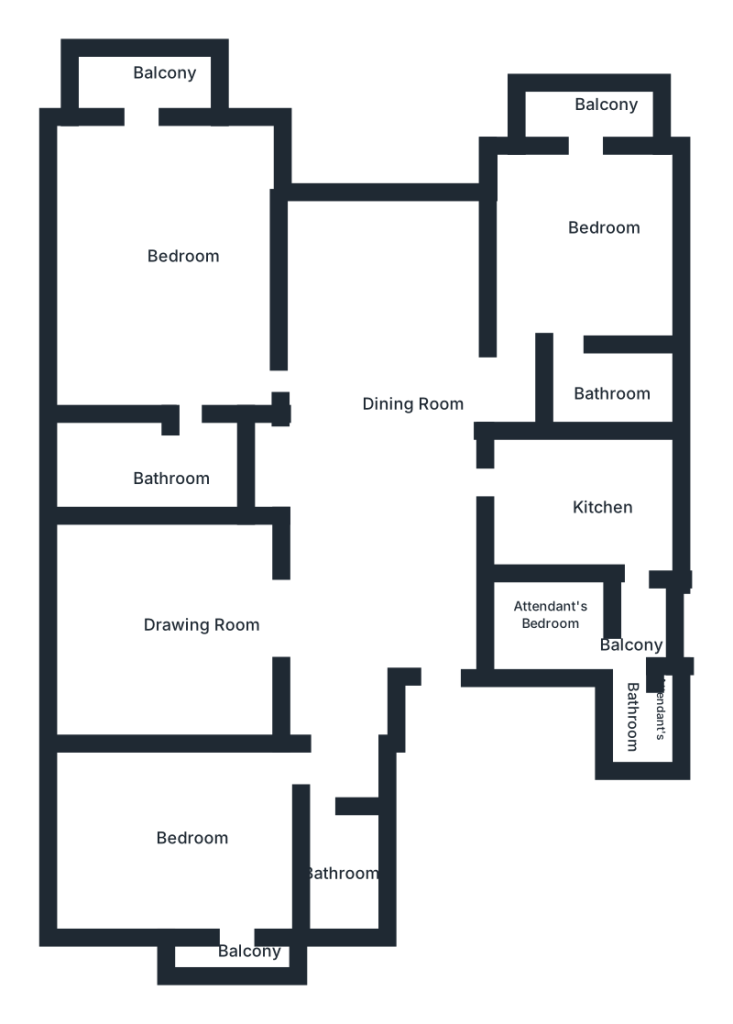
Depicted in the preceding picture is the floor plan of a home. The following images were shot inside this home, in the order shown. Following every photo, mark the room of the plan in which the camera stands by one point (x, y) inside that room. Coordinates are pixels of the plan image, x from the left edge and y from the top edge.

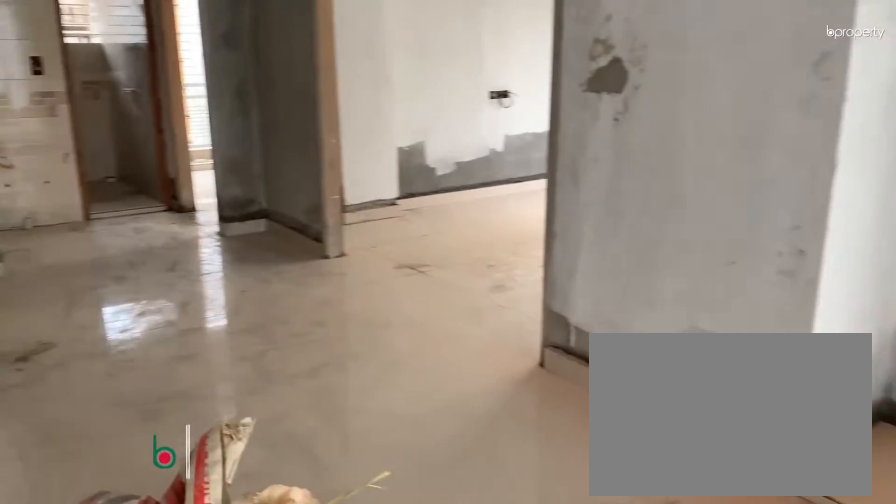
(392, 449)
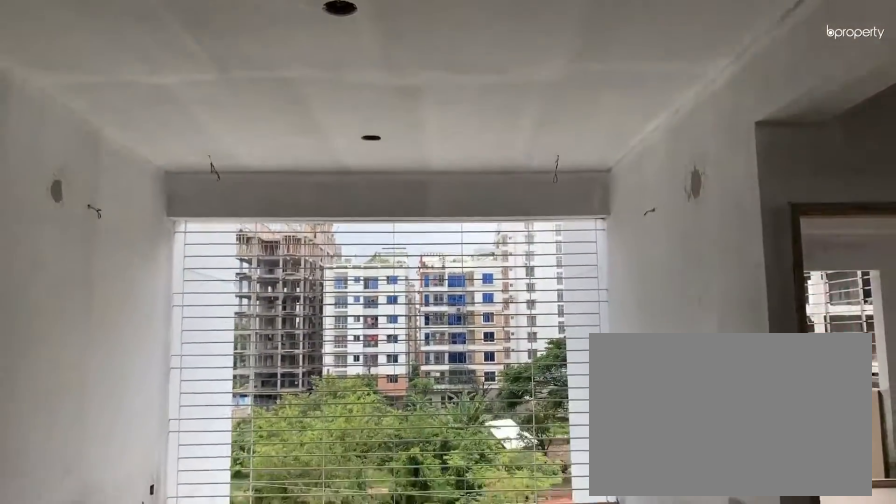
(392, 449)
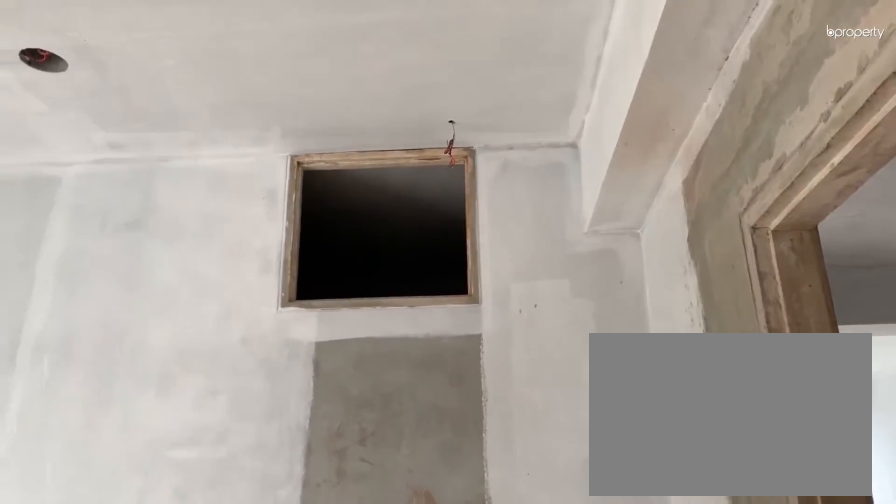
(177, 623)
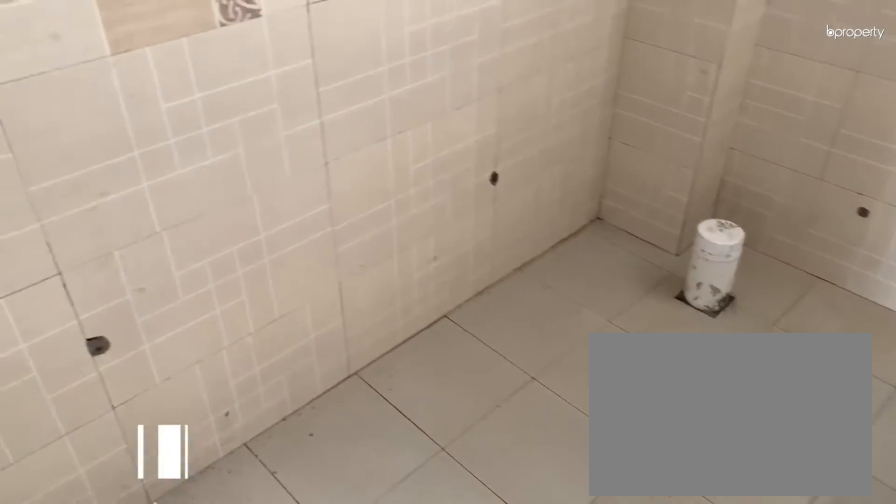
(325, 866)
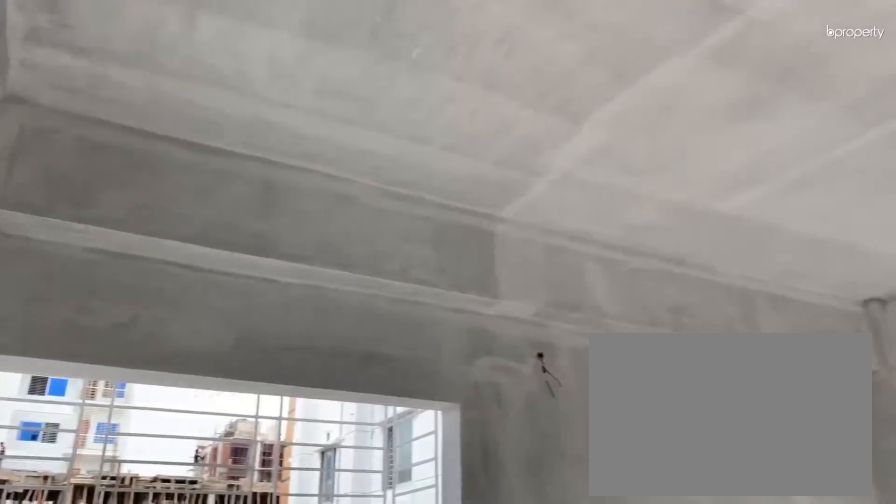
(216, 835)
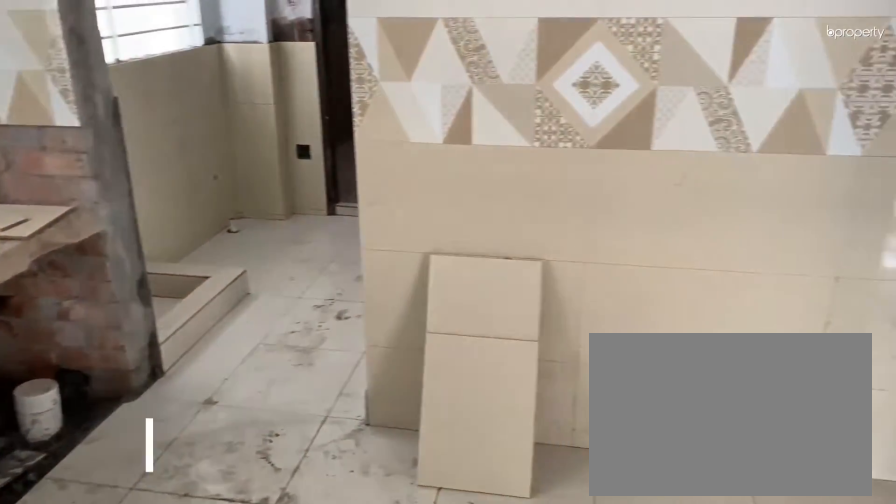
(590, 490)
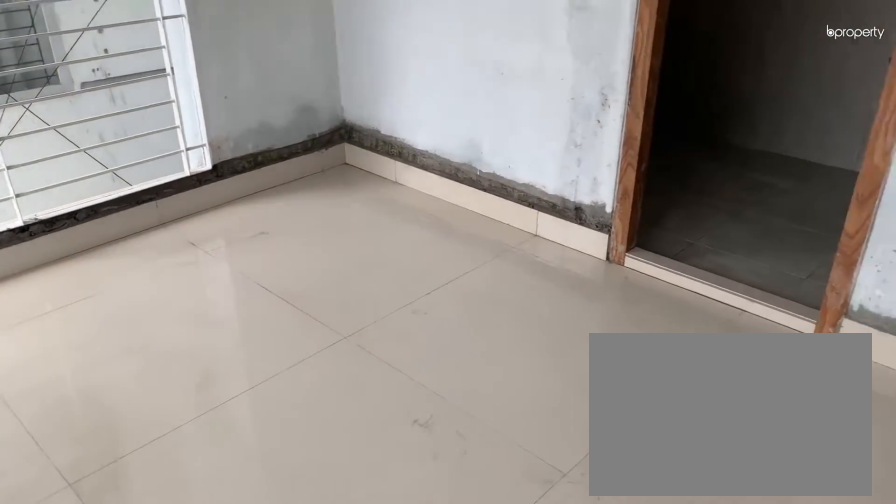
(587, 256)
